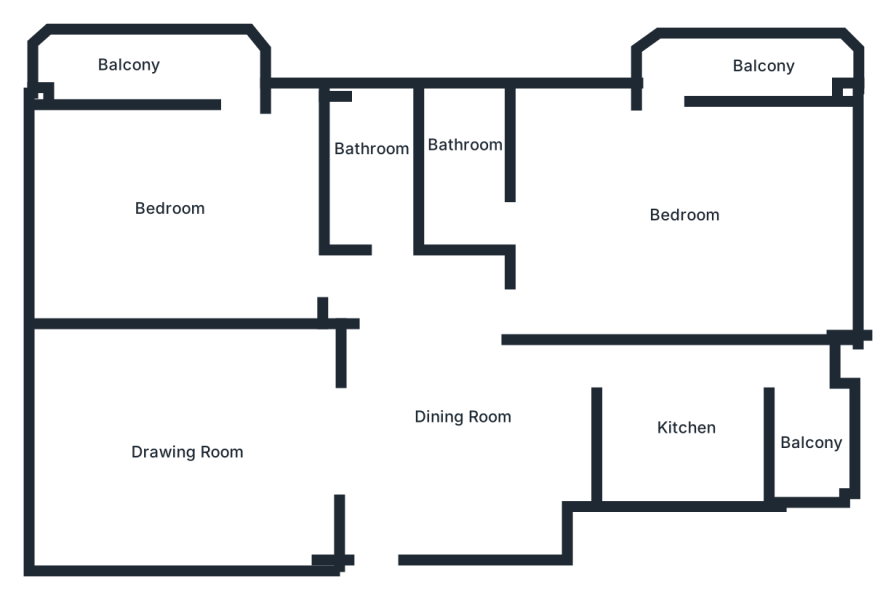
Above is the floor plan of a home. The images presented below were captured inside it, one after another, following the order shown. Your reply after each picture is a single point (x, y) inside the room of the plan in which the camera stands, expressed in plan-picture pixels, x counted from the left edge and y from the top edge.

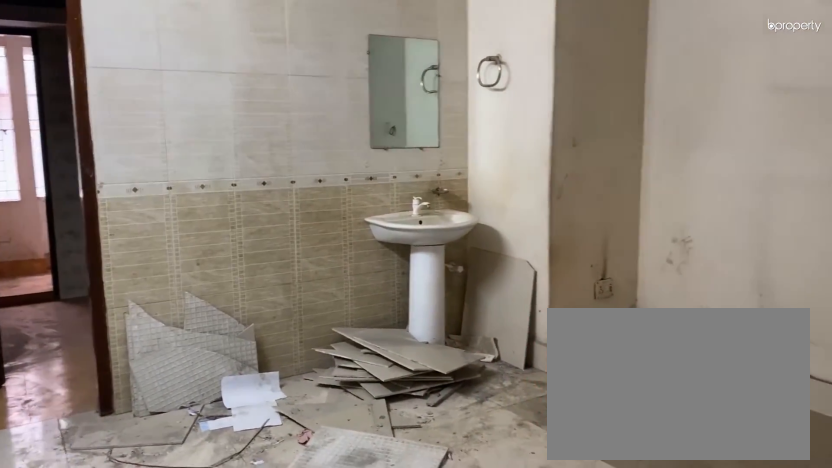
(454, 404)
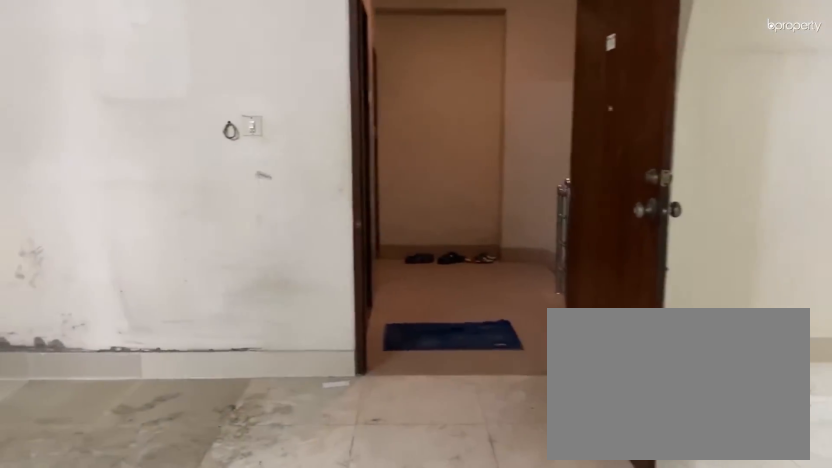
(454, 404)
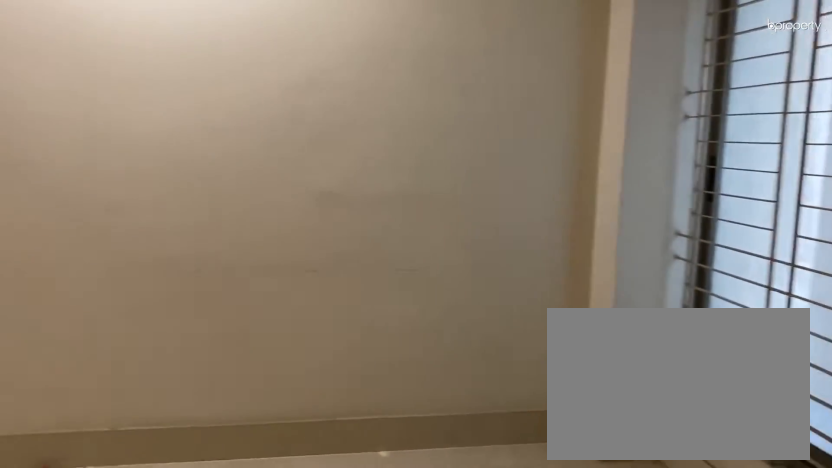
(177, 439)
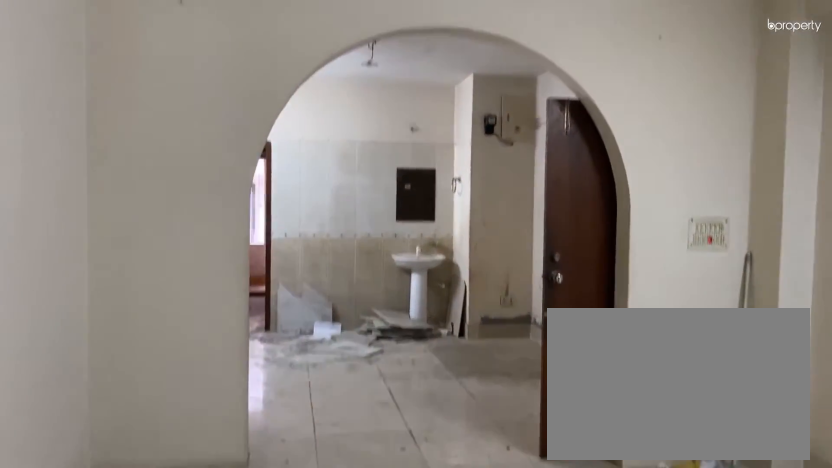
(177, 439)
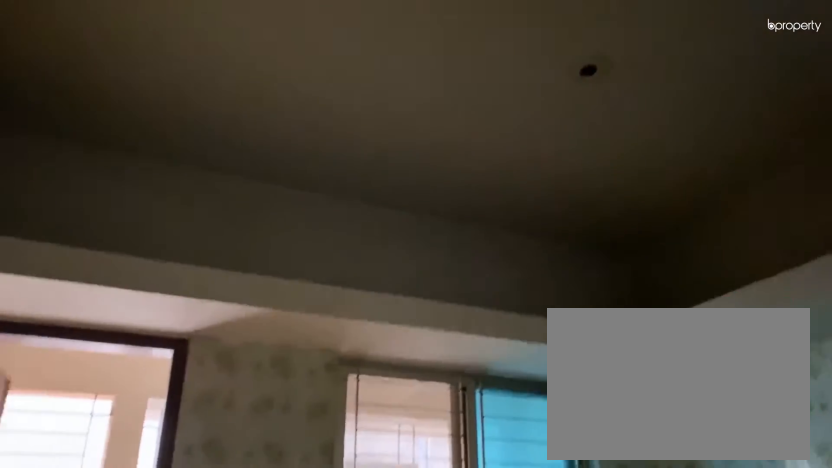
(679, 426)
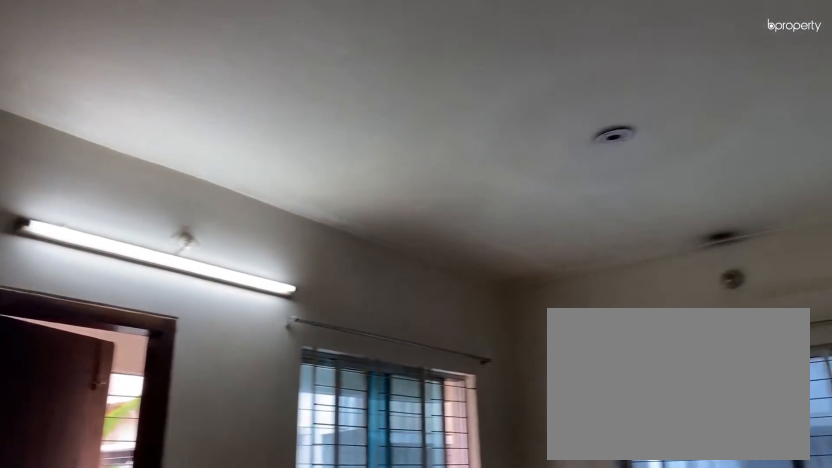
(685, 203)
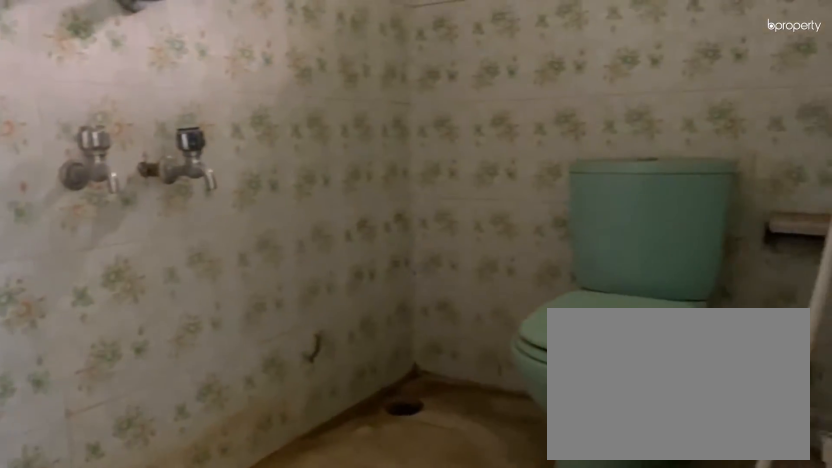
(461, 155)
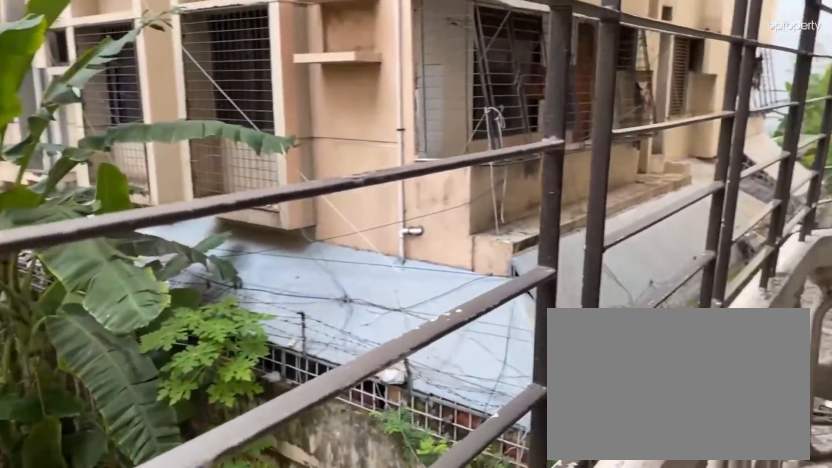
(734, 60)
